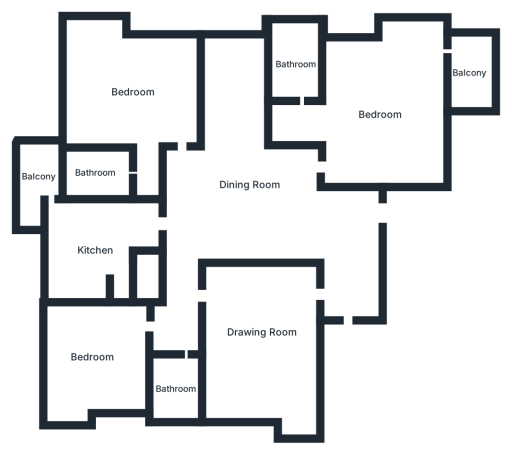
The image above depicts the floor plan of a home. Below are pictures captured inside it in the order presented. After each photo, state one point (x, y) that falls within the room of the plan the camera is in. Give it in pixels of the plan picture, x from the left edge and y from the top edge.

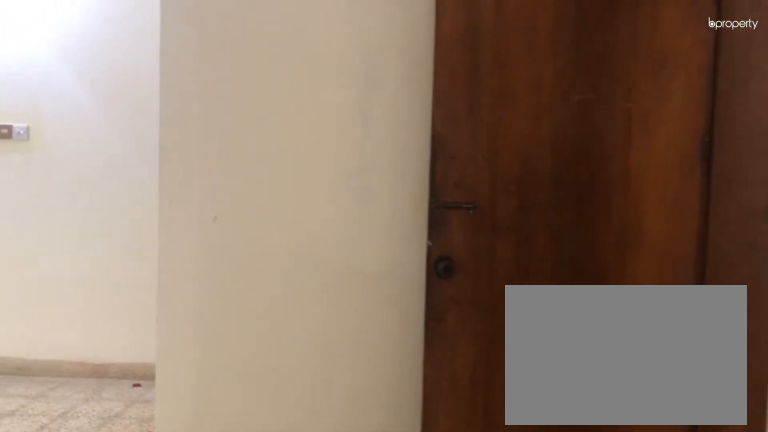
(347, 278)
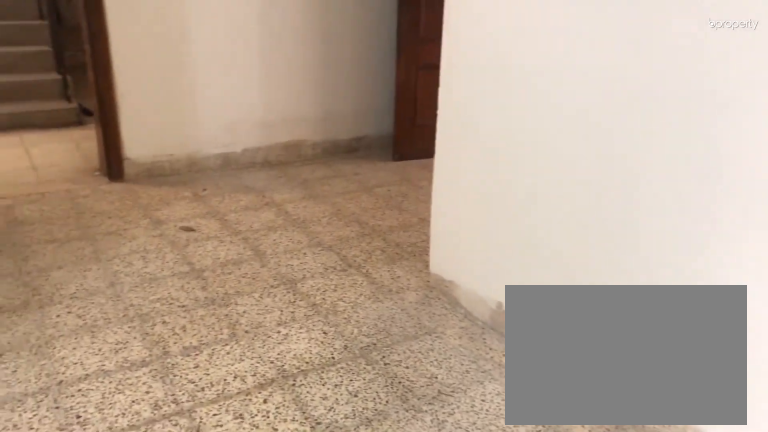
(245, 183)
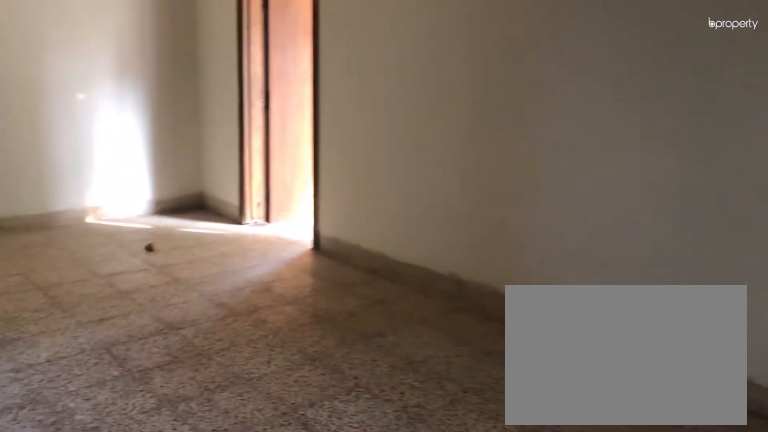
(378, 116)
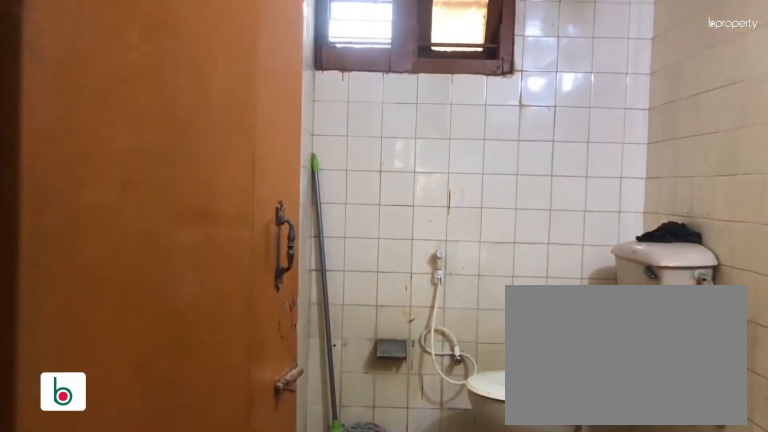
(175, 389)
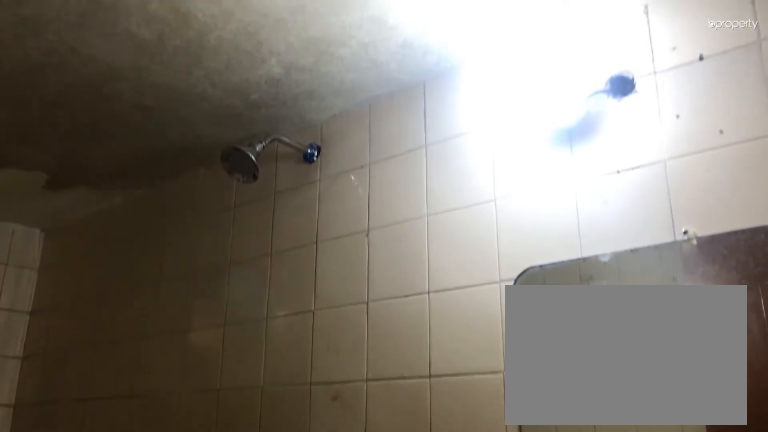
(175, 389)
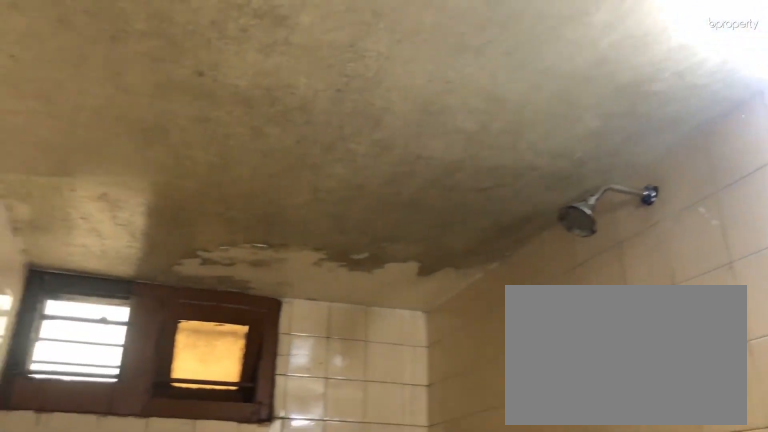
(175, 389)
